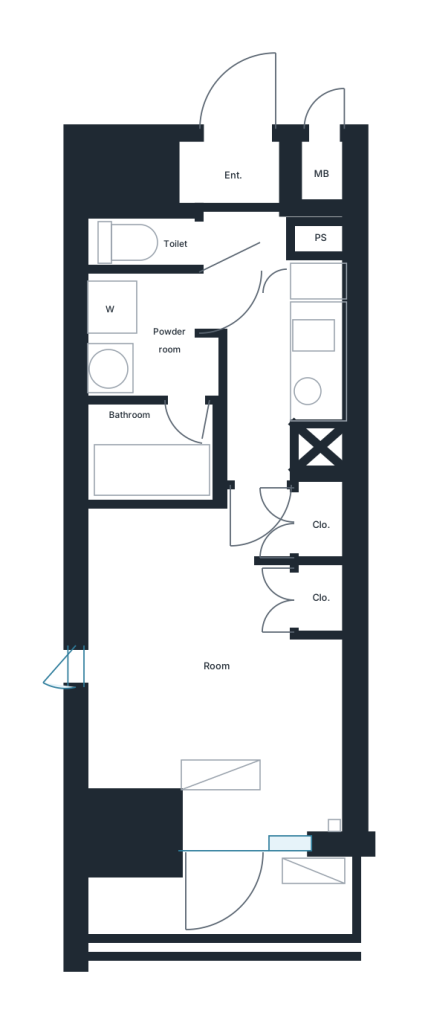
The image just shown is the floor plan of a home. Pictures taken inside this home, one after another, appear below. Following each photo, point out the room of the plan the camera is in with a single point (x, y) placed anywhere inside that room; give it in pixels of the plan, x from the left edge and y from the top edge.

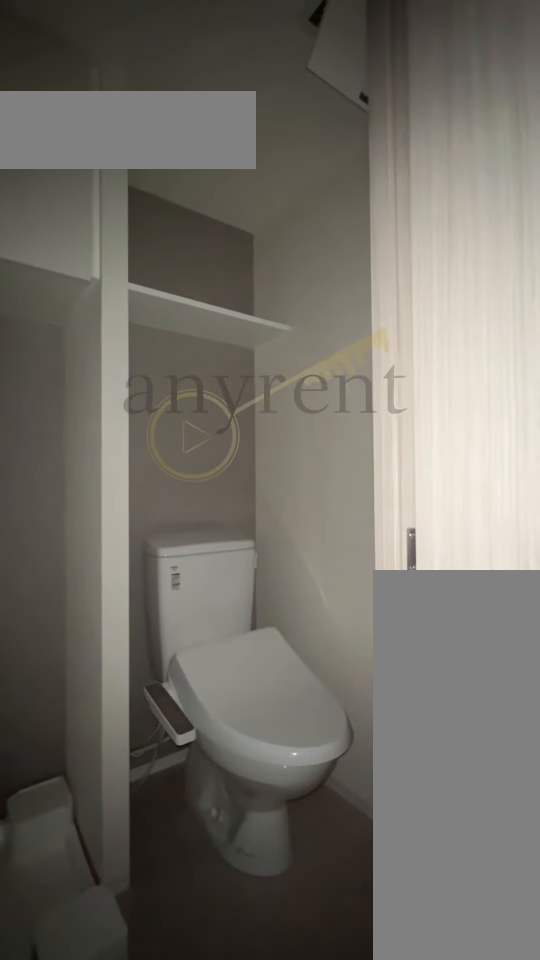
(123, 306)
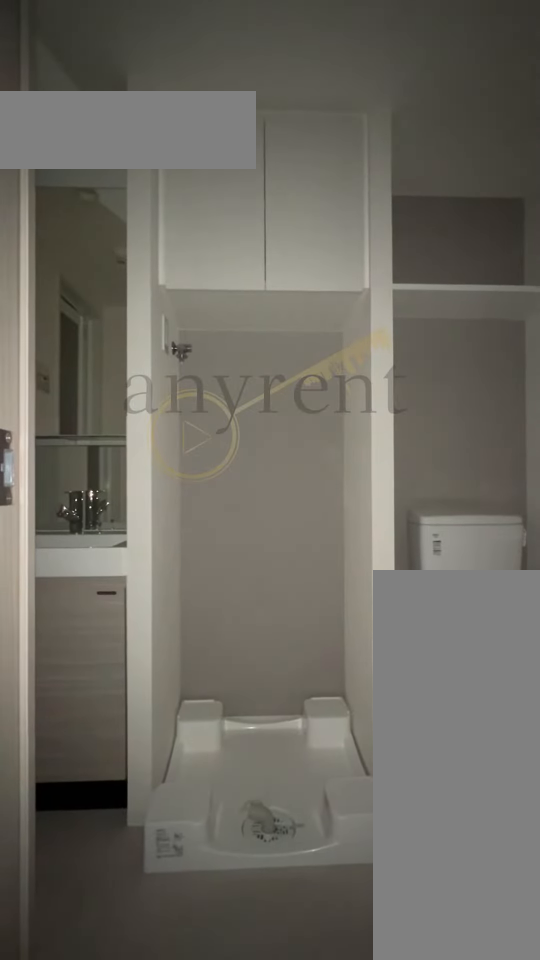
(123, 306)
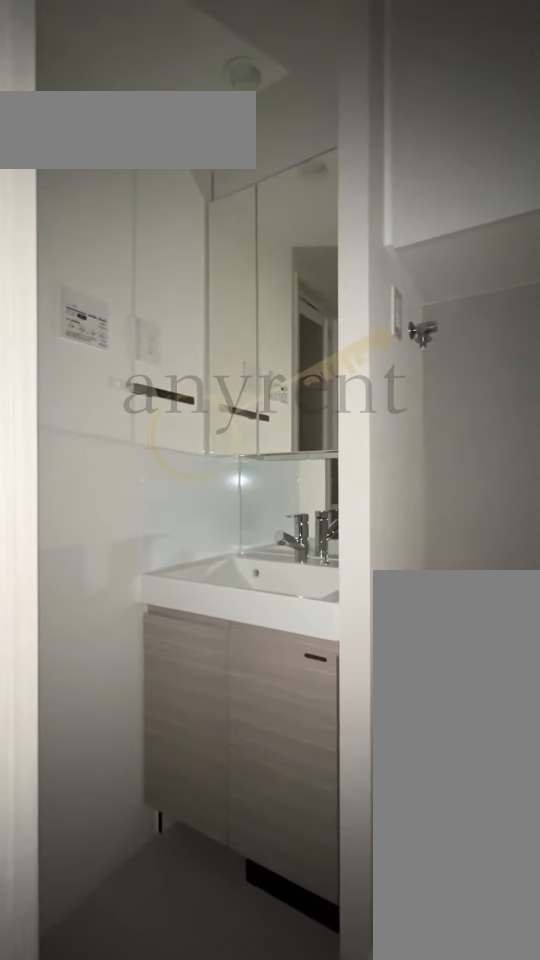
(109, 368)
